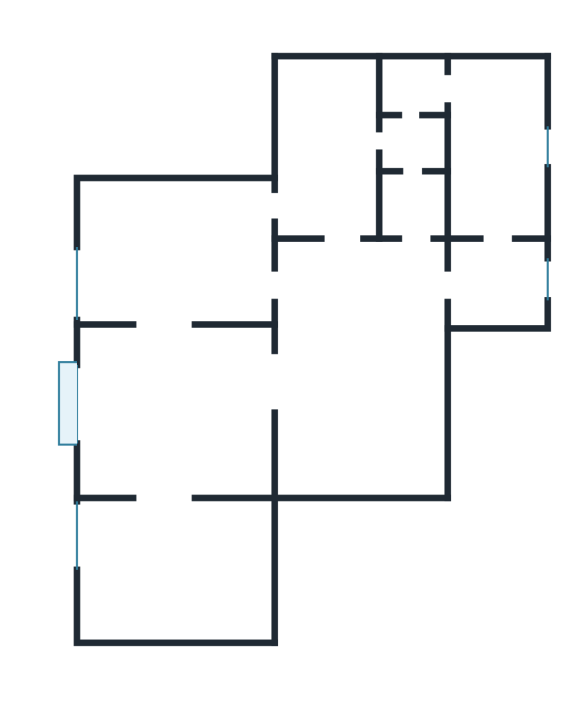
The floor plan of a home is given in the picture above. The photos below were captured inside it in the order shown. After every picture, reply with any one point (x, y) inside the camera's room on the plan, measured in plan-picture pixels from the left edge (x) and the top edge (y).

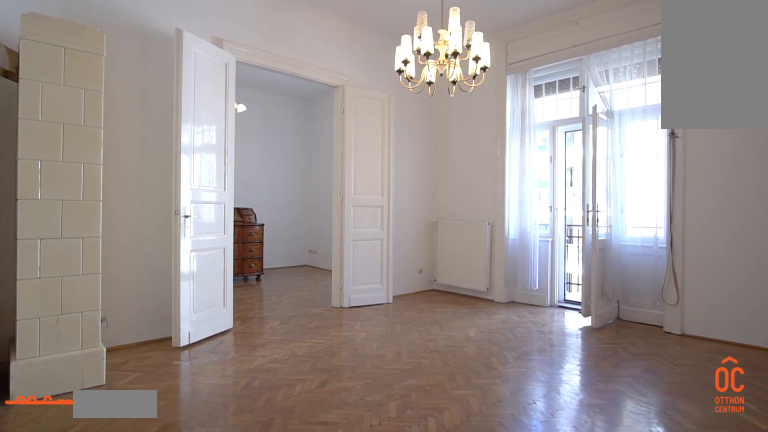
(172, 413)
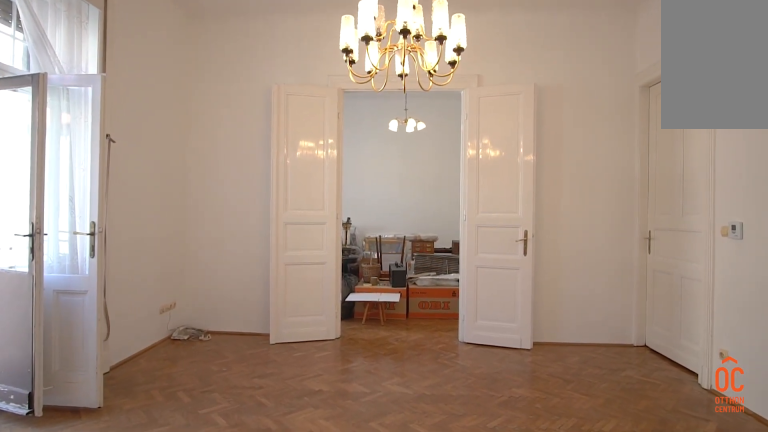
(172, 424)
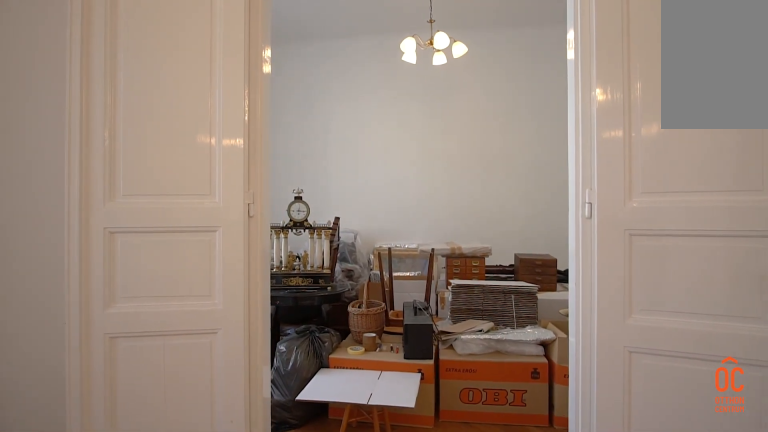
(173, 423)
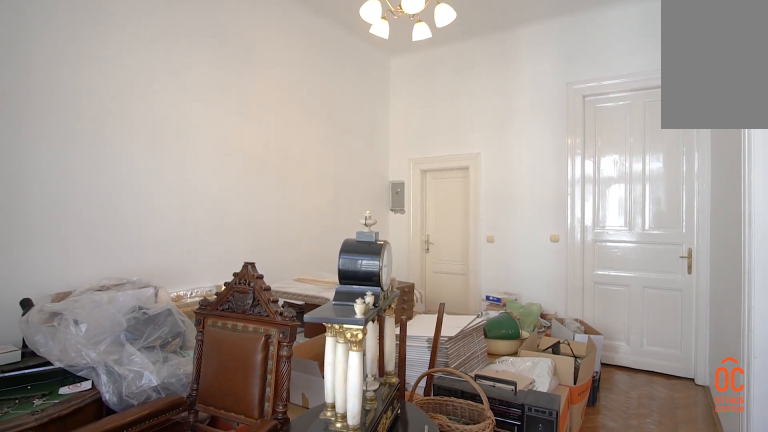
(177, 258)
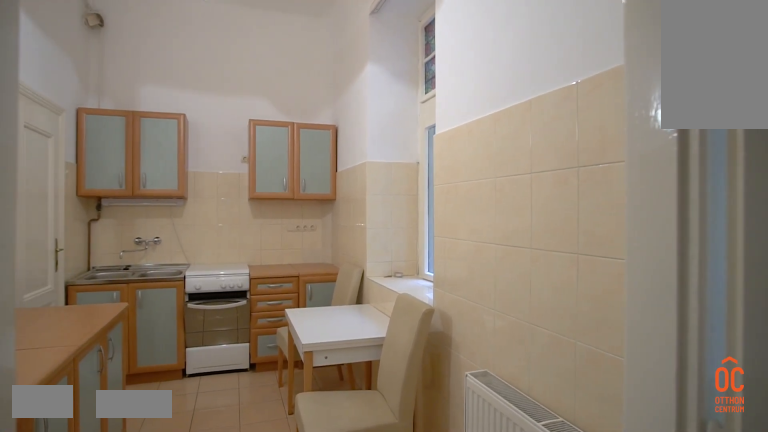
(496, 141)
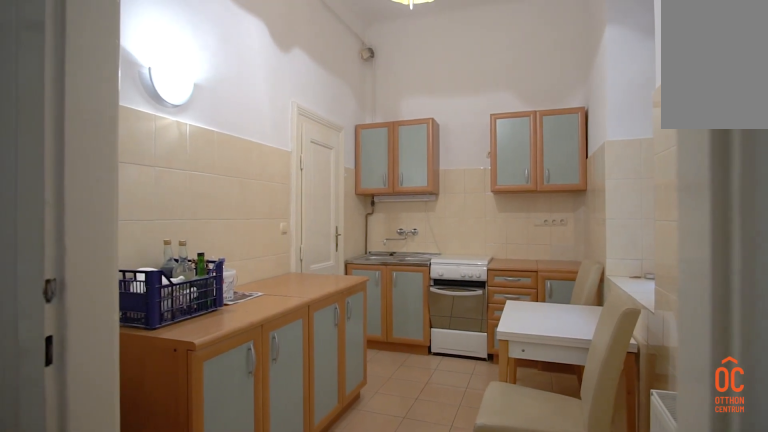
(495, 142)
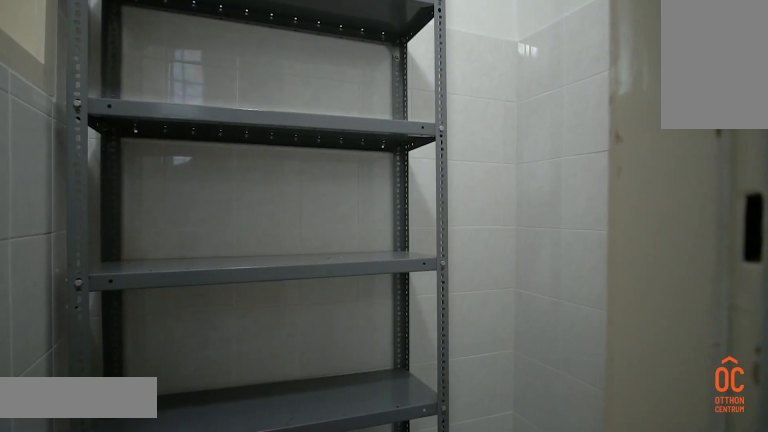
(422, 84)
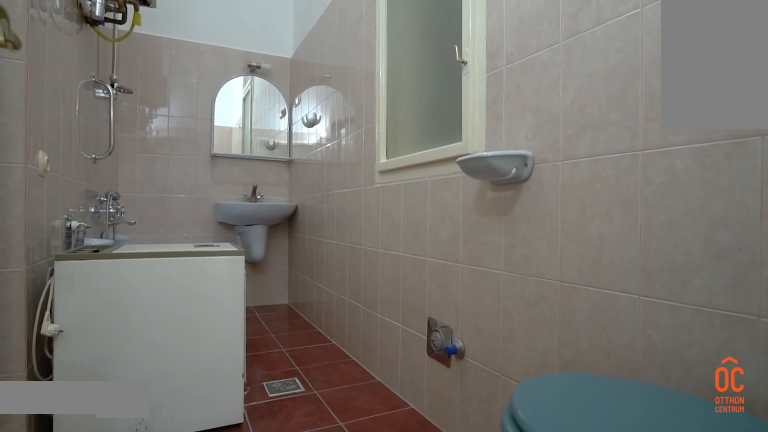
(326, 143)
